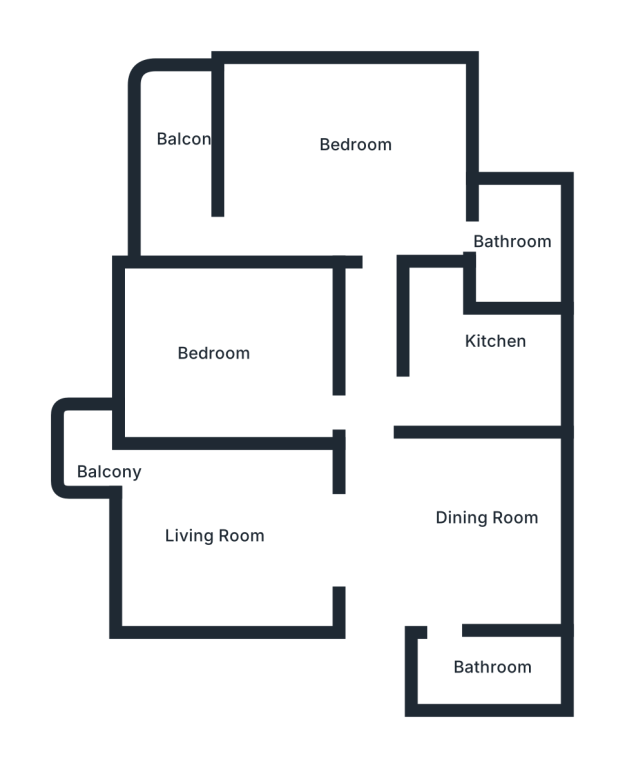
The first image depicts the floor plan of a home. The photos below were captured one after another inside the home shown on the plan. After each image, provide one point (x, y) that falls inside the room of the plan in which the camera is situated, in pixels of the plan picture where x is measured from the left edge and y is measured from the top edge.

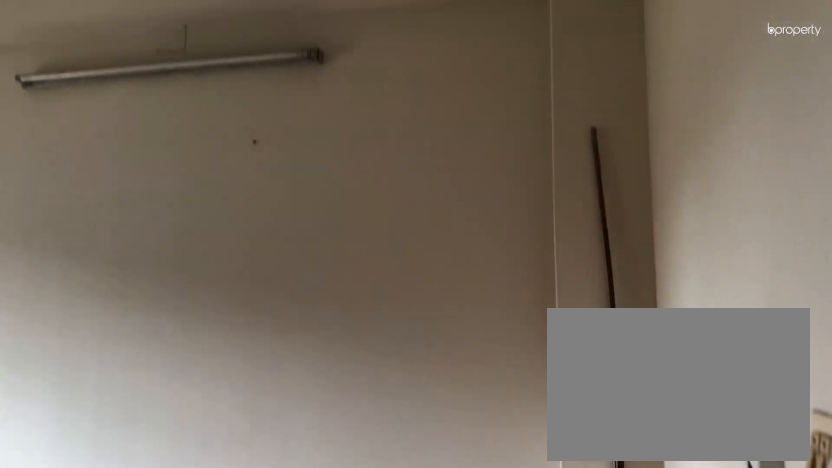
(224, 358)
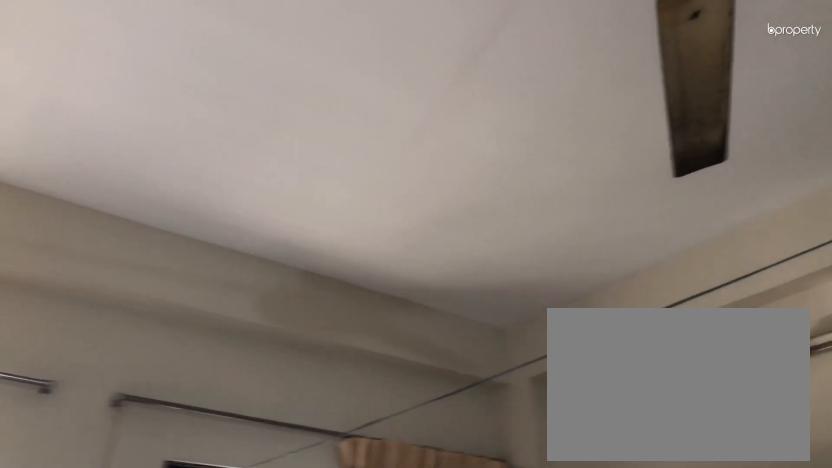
(346, 154)
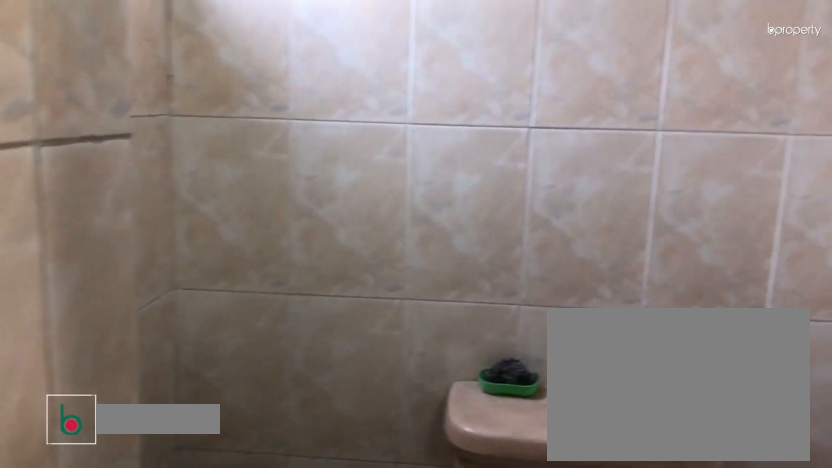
(518, 245)
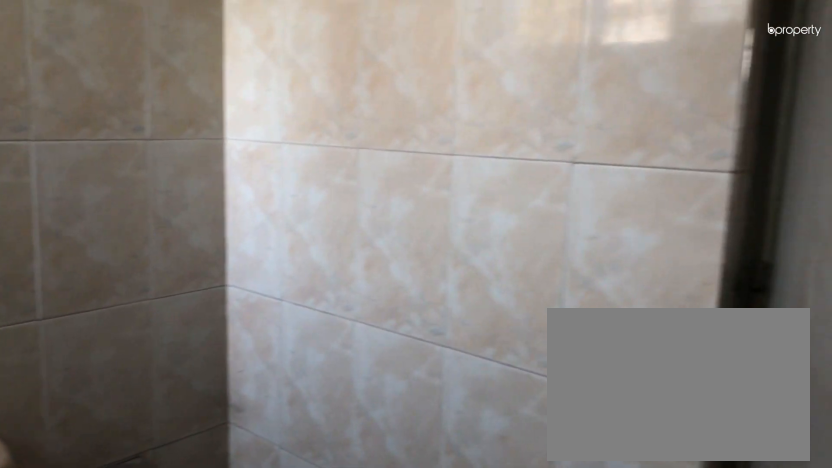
(518, 245)
